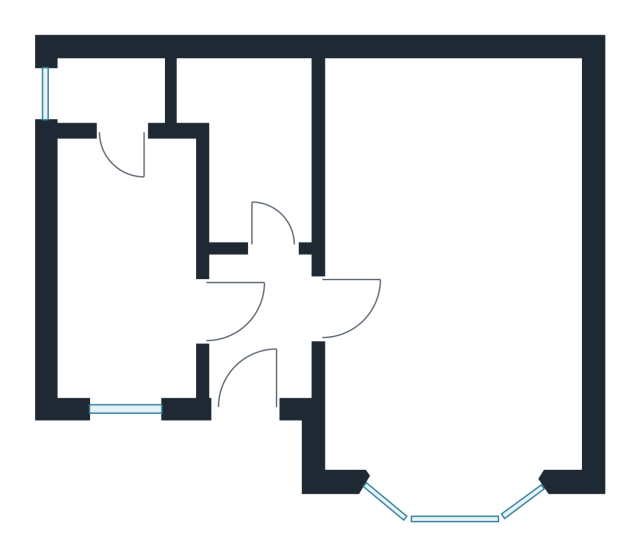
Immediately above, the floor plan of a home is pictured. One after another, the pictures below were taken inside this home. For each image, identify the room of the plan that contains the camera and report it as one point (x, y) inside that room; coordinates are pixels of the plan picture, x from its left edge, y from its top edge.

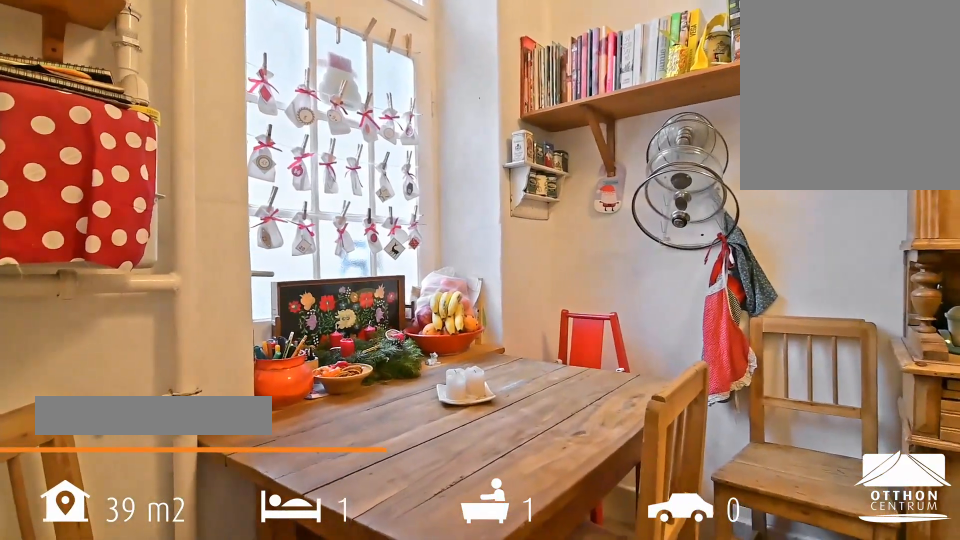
(125, 281)
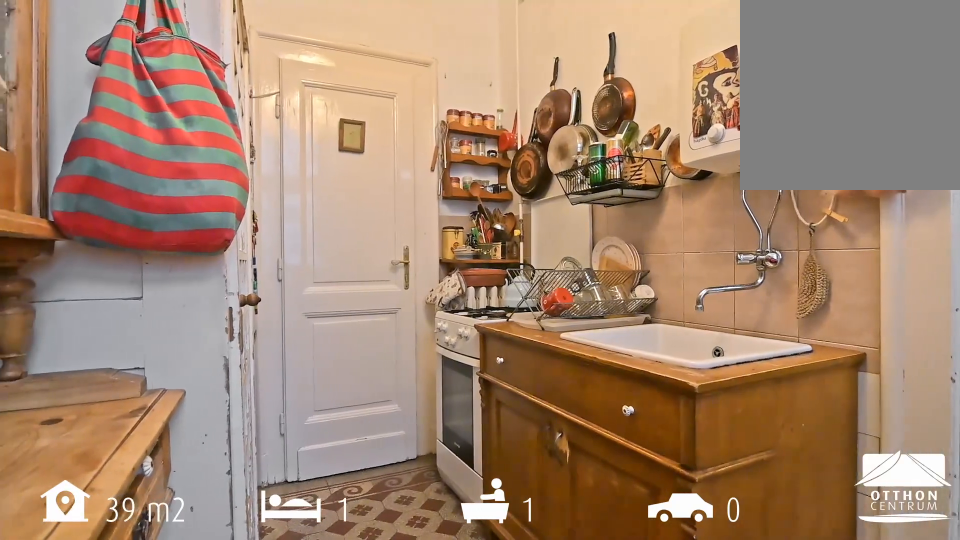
(124, 281)
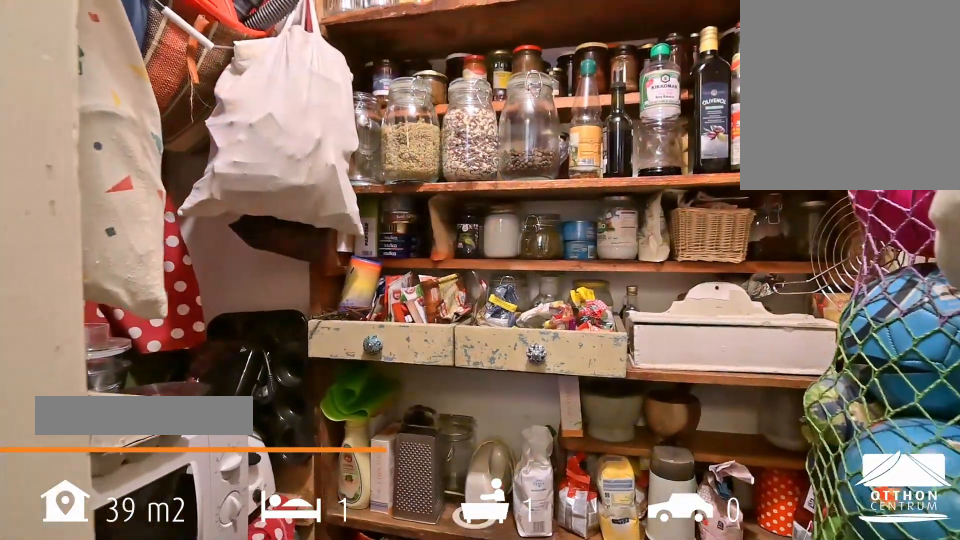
(111, 92)
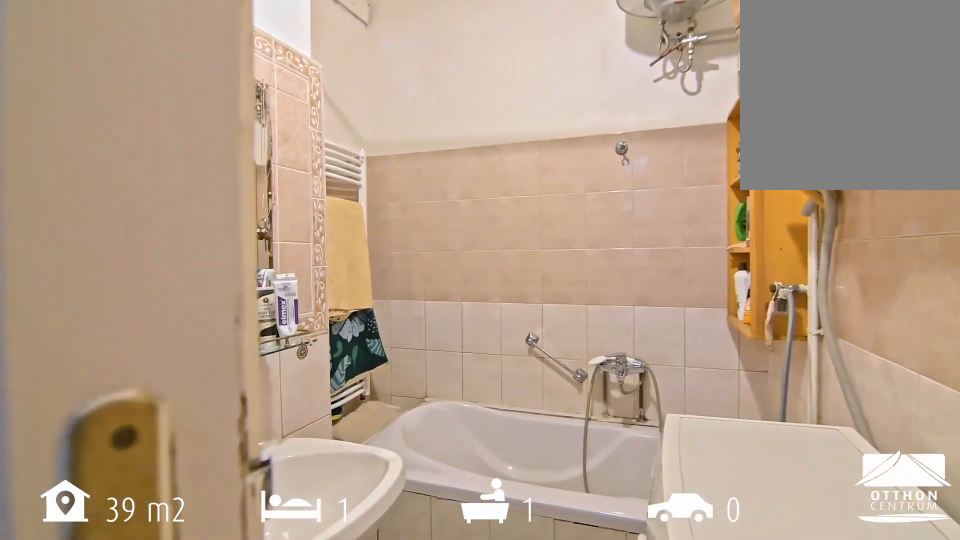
(255, 142)
